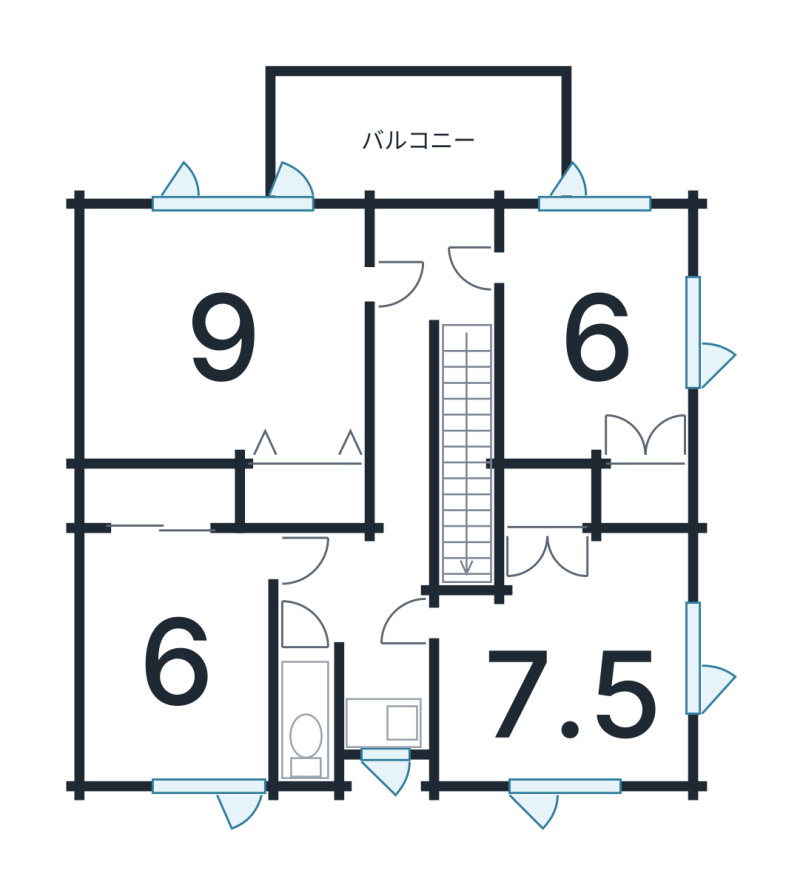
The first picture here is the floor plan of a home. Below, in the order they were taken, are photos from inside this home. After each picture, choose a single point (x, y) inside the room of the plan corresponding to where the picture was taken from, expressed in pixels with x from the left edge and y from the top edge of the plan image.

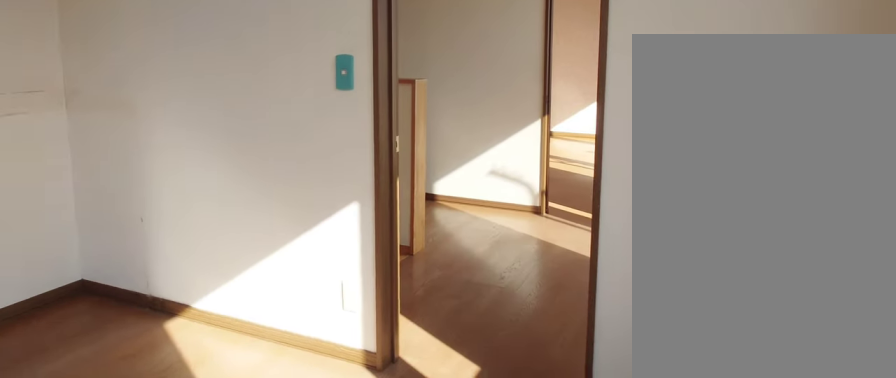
(593, 337)
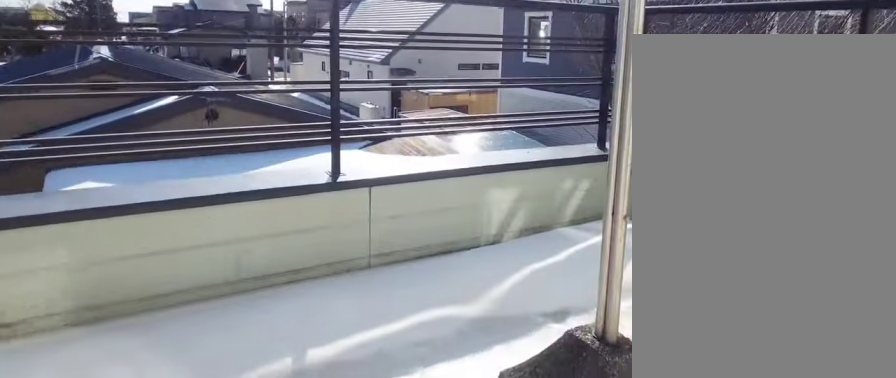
(434, 134)
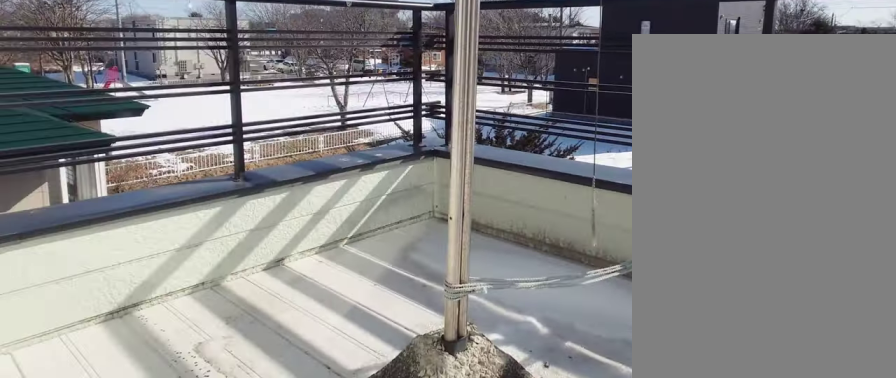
(434, 134)
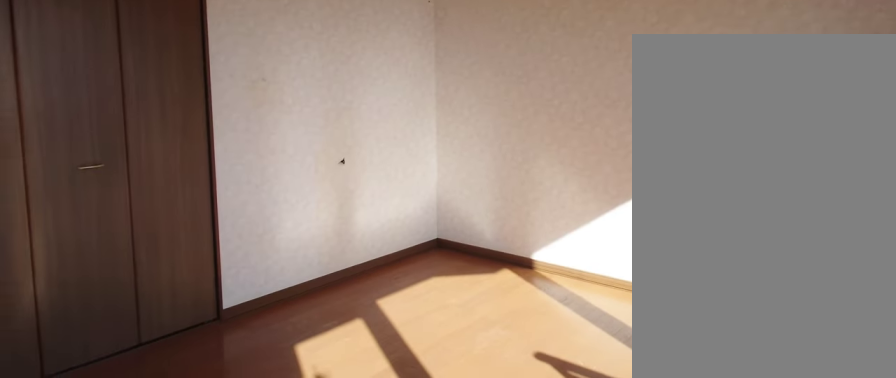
(224, 348)
